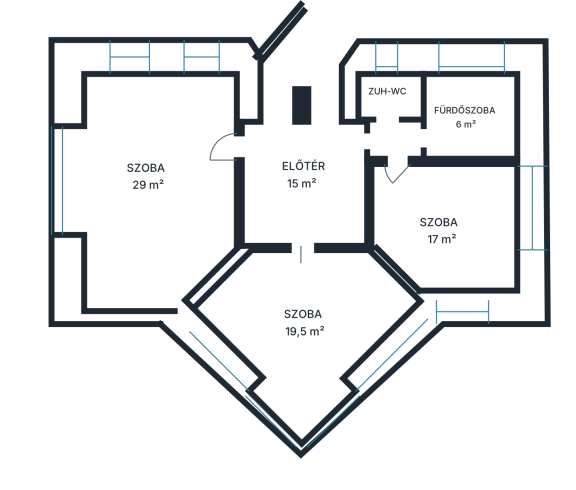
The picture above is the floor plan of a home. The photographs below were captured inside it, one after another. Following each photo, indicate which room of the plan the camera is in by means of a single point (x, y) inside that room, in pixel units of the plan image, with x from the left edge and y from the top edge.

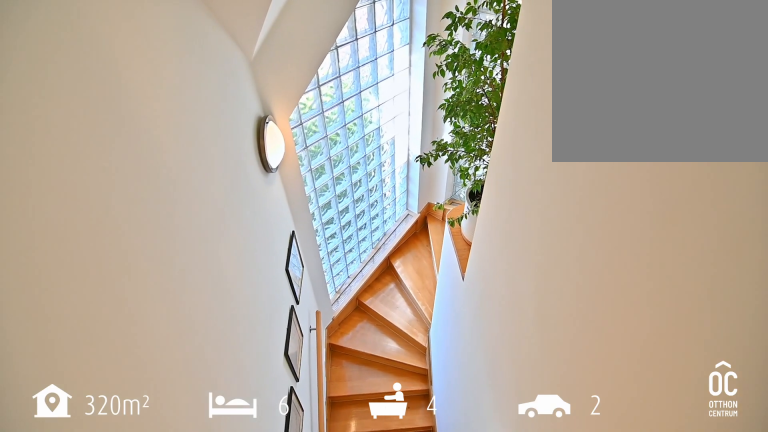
(299, 72)
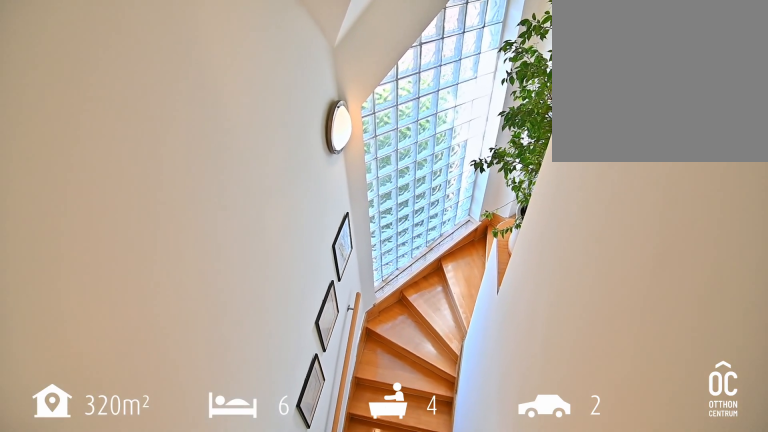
(299, 72)
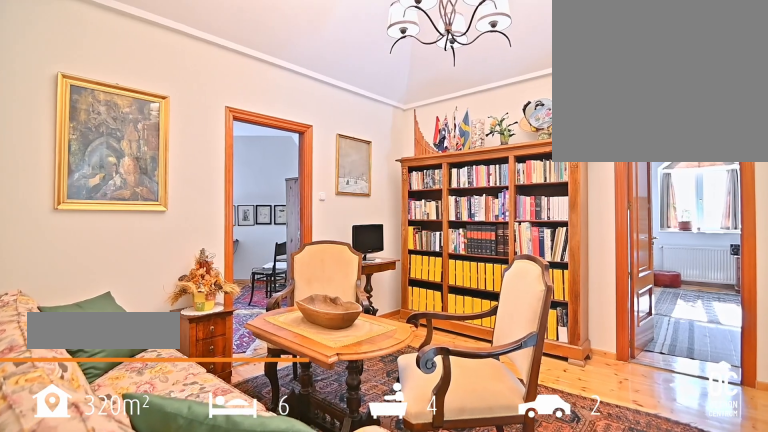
(301, 183)
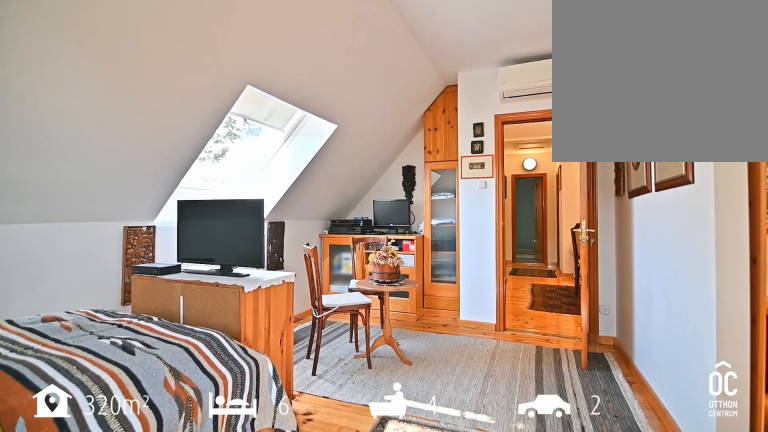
(150, 180)
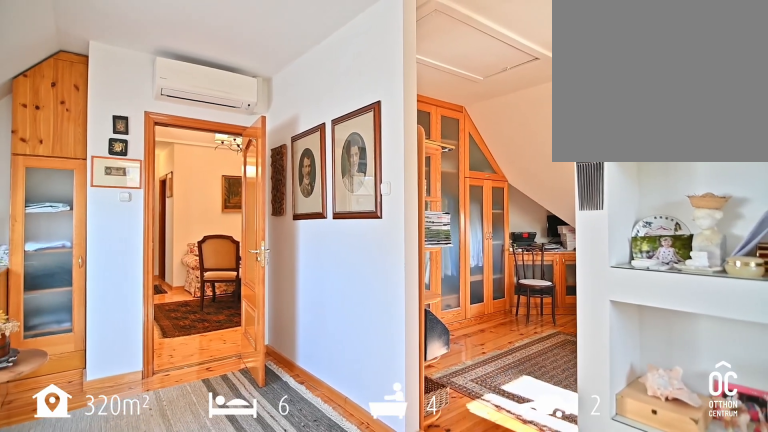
(150, 180)
